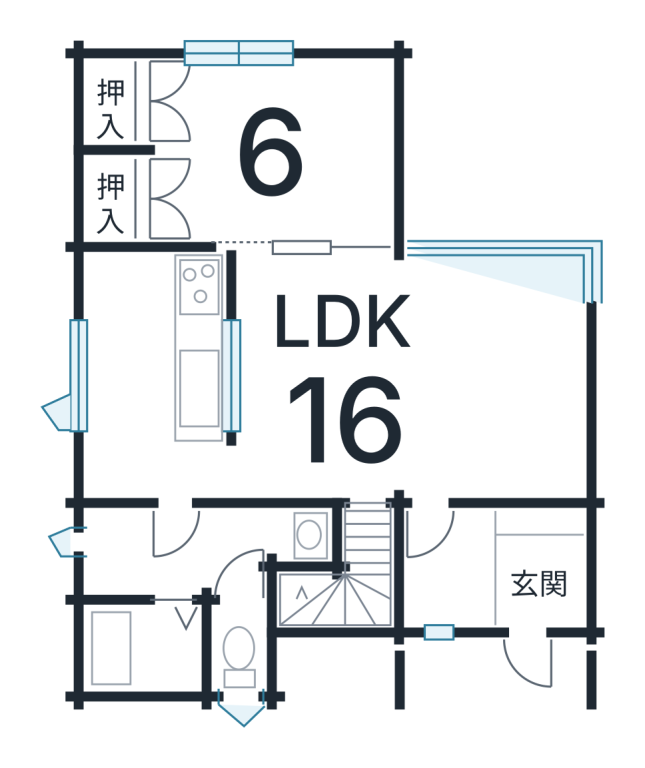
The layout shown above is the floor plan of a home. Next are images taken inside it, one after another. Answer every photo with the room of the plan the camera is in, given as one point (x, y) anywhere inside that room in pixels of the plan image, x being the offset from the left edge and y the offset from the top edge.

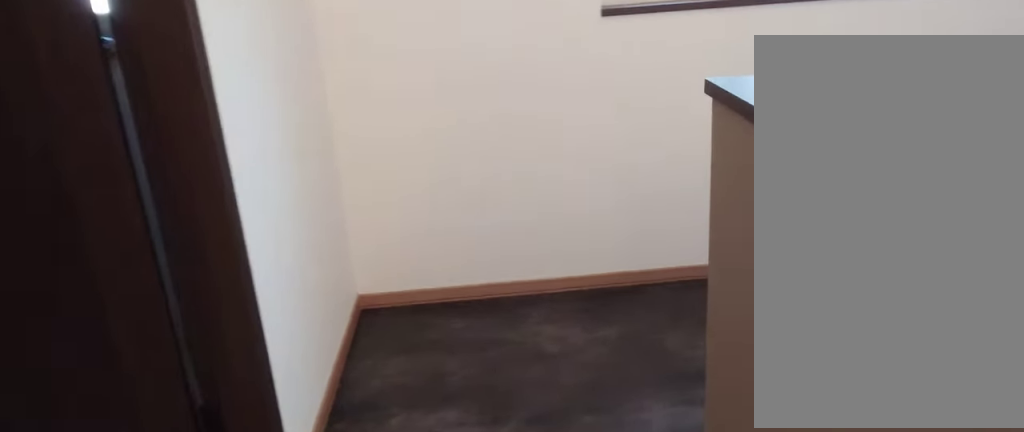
(155, 390)
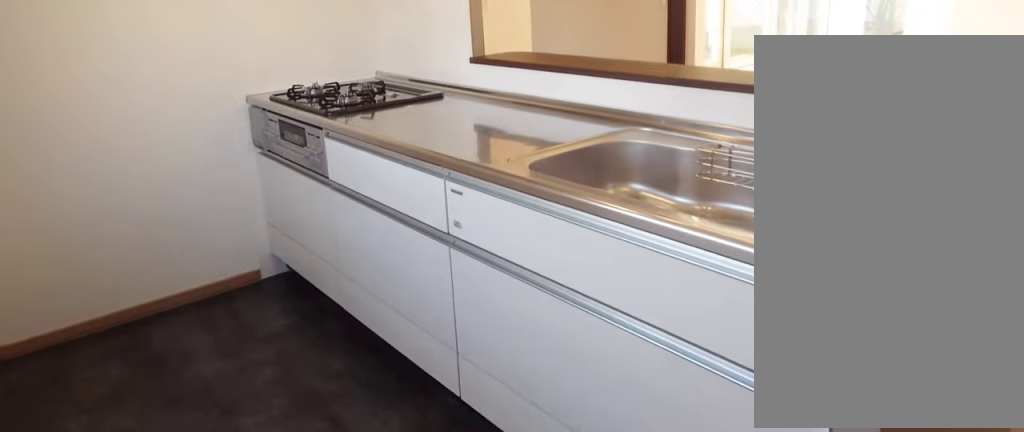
(155, 390)
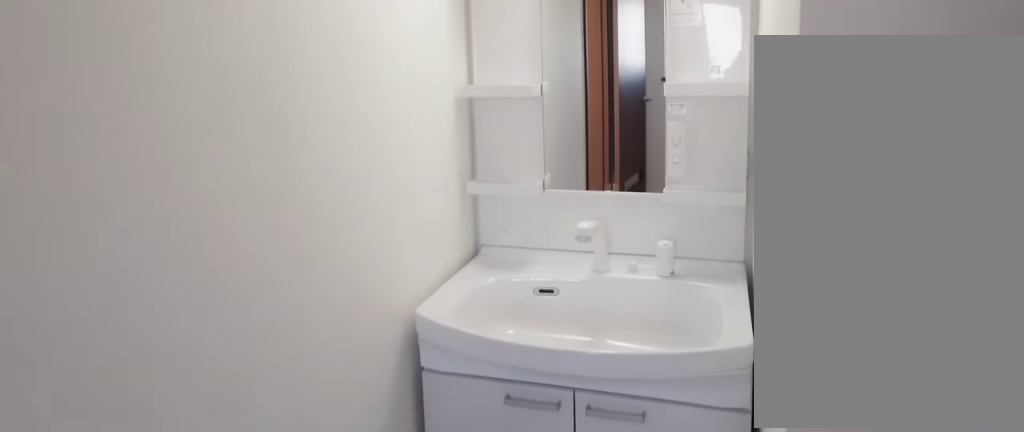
(155, 560)
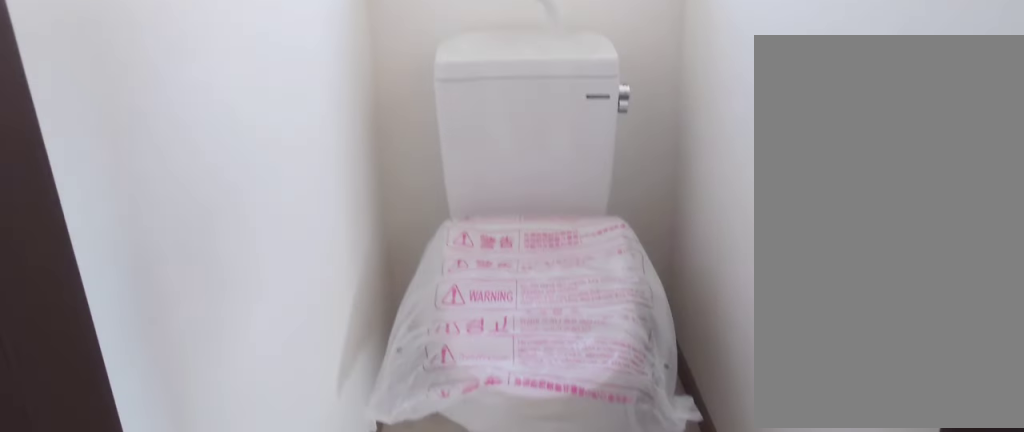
(236, 652)
